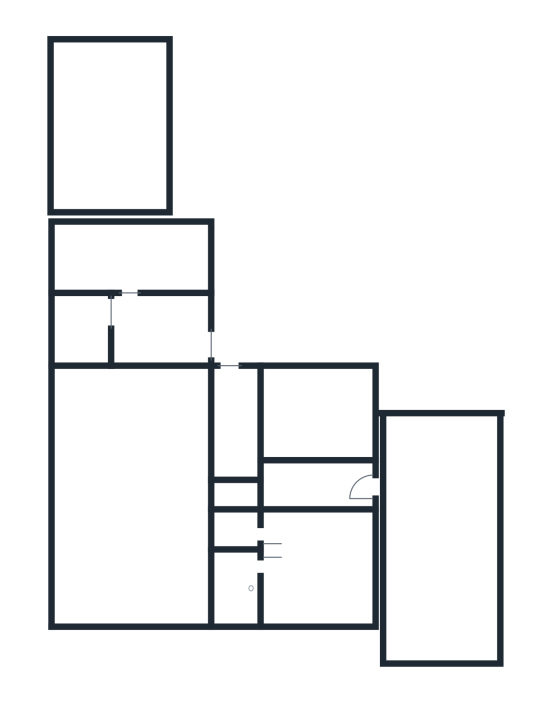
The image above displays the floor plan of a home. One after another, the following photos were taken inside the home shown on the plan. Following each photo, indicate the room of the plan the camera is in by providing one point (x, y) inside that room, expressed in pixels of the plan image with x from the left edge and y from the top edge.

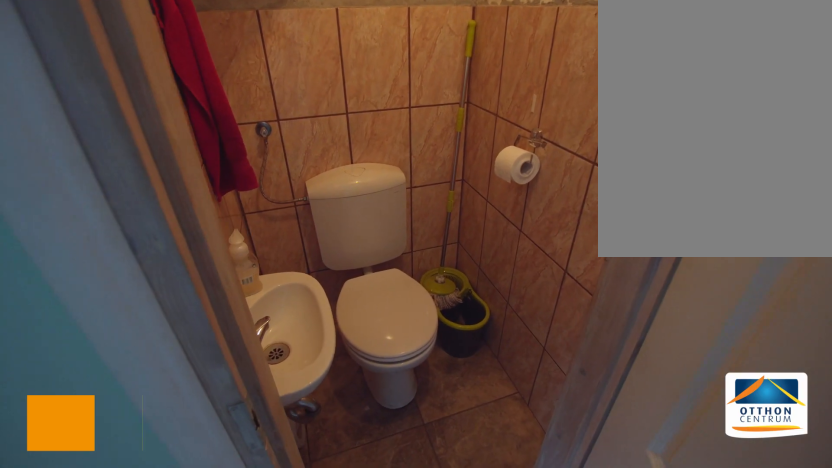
(233, 529)
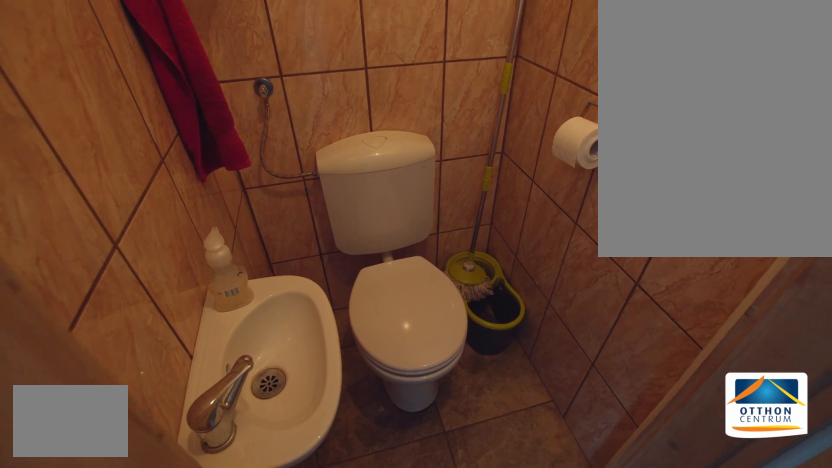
(233, 529)
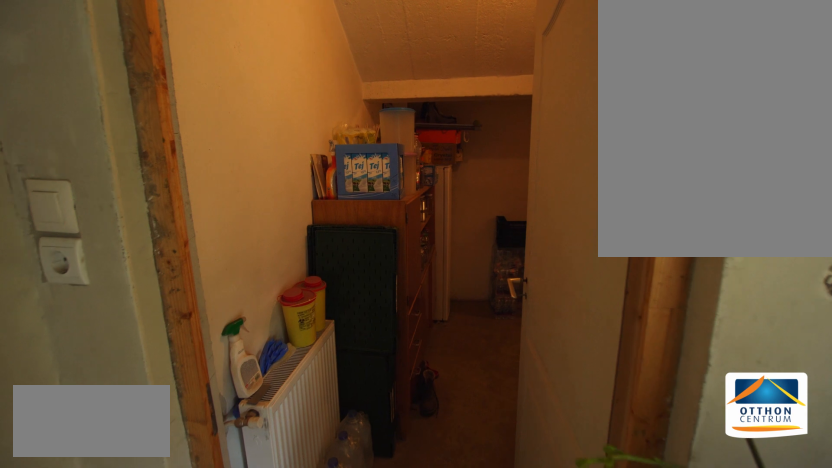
(233, 422)
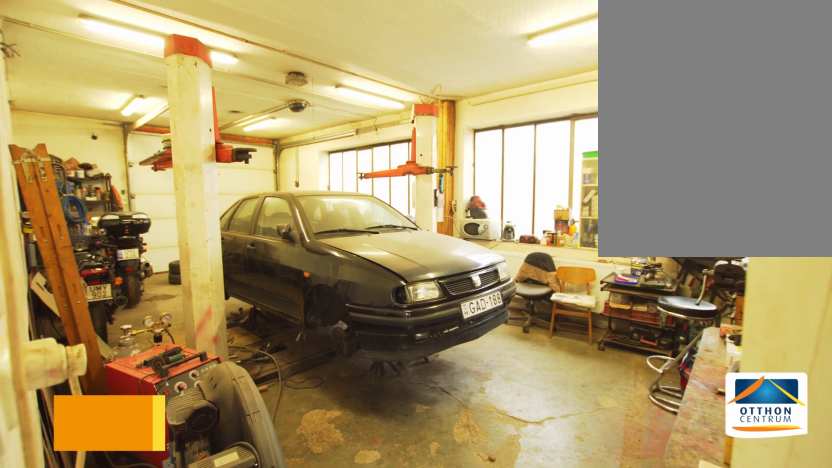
(133, 499)
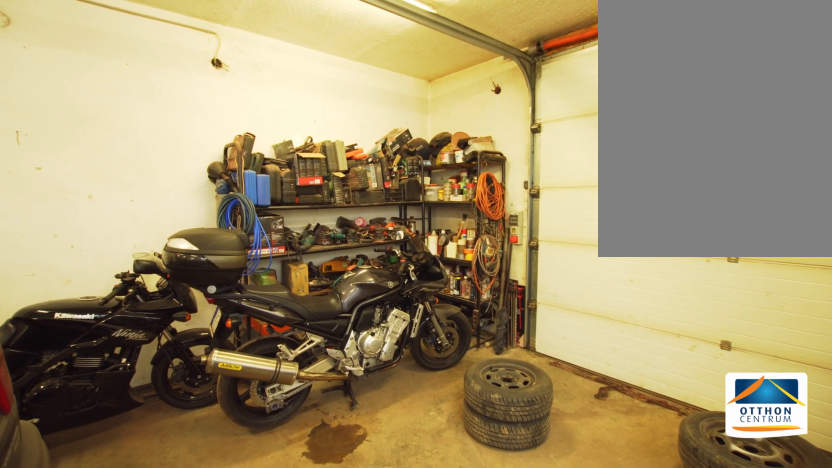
(133, 499)
